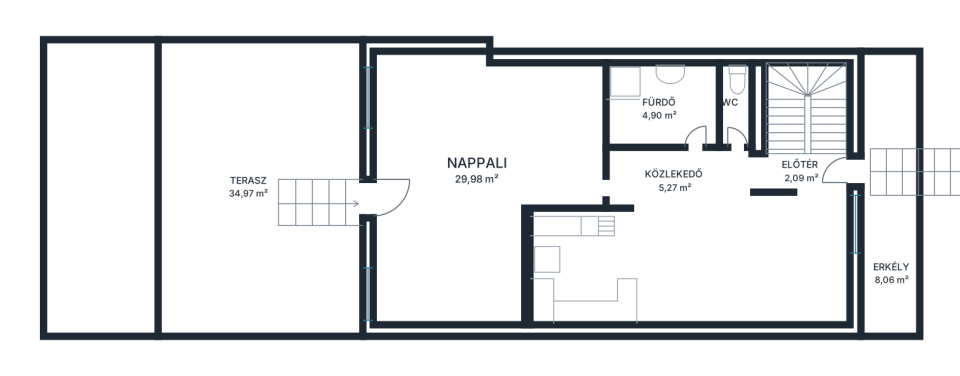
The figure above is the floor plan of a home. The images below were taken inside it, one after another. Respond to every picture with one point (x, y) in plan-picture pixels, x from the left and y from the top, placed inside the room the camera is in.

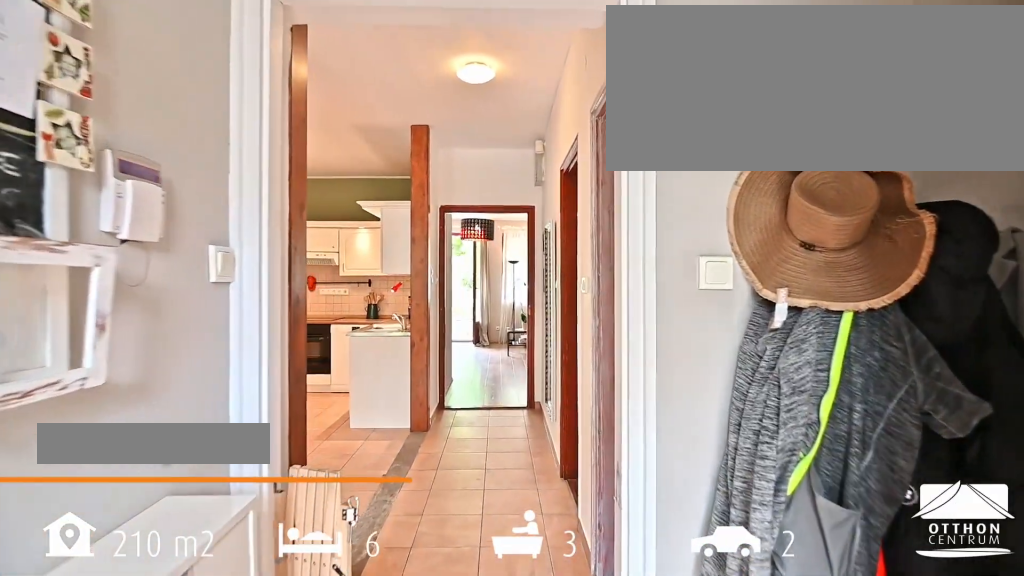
(804, 168)
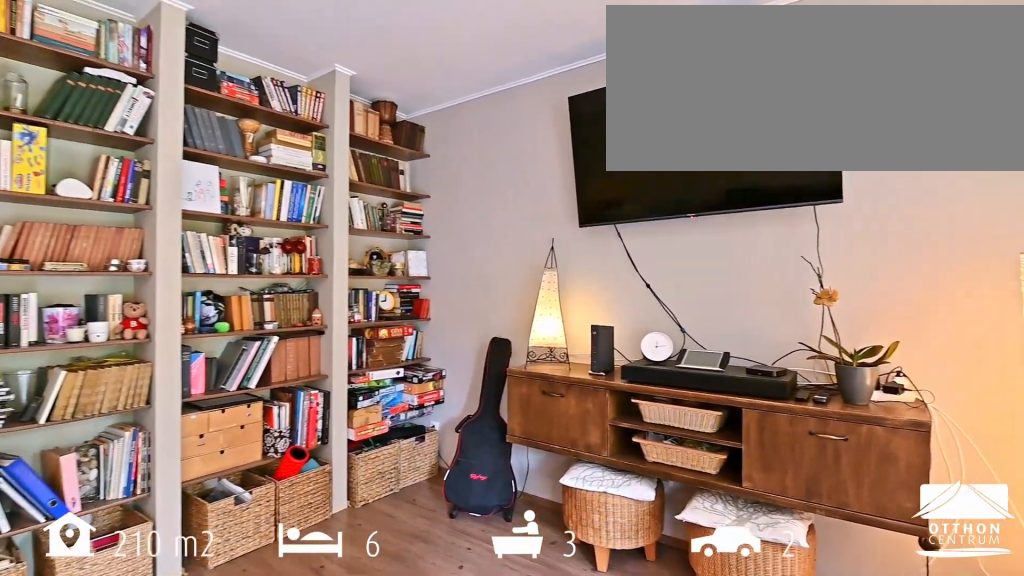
(478, 168)
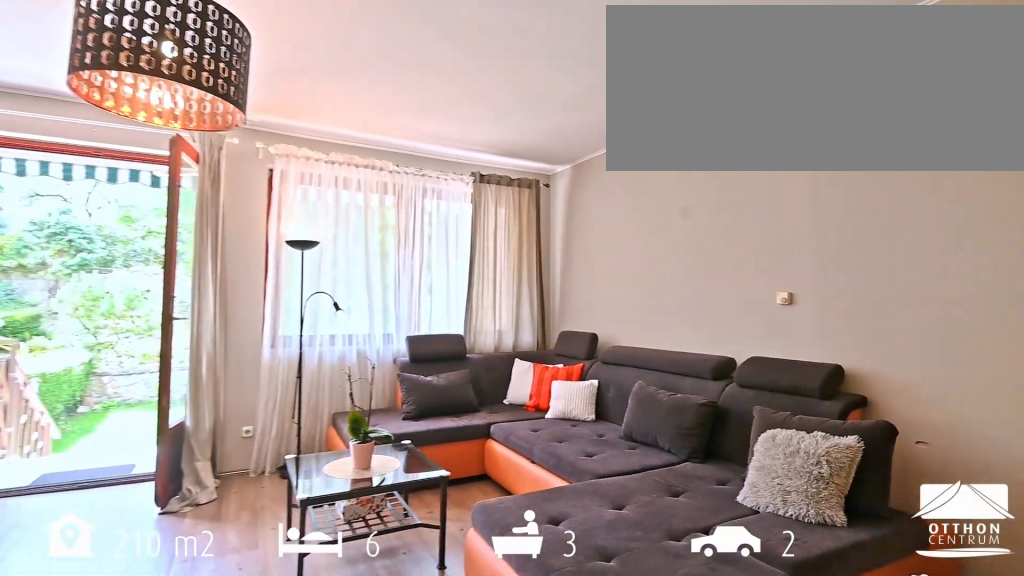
(476, 162)
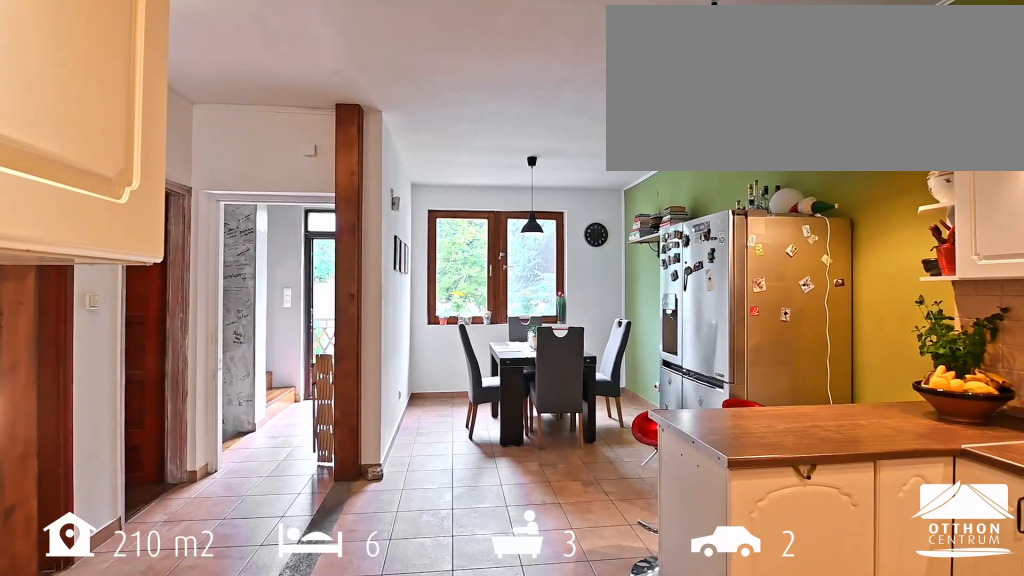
(706, 254)
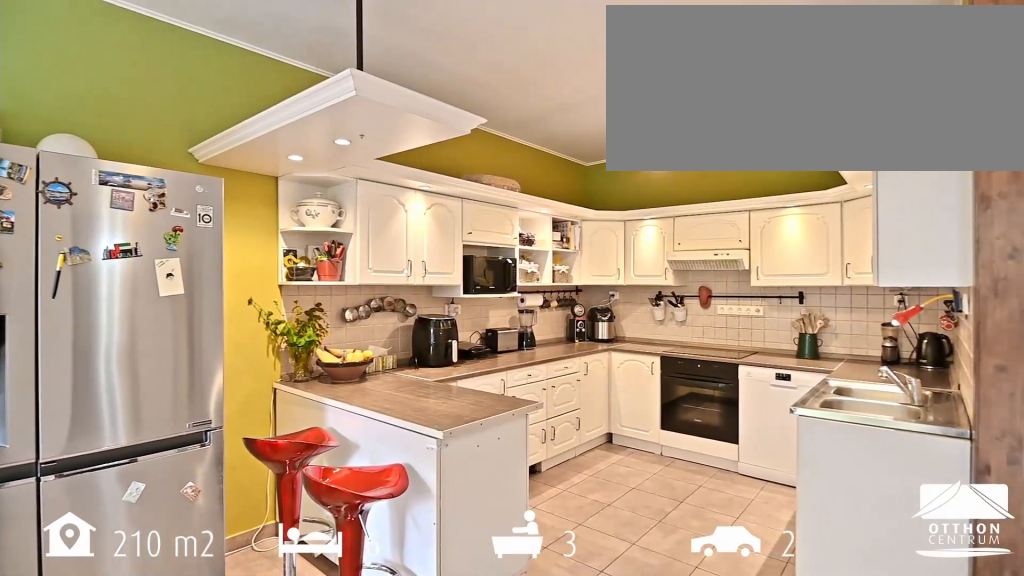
(706, 254)
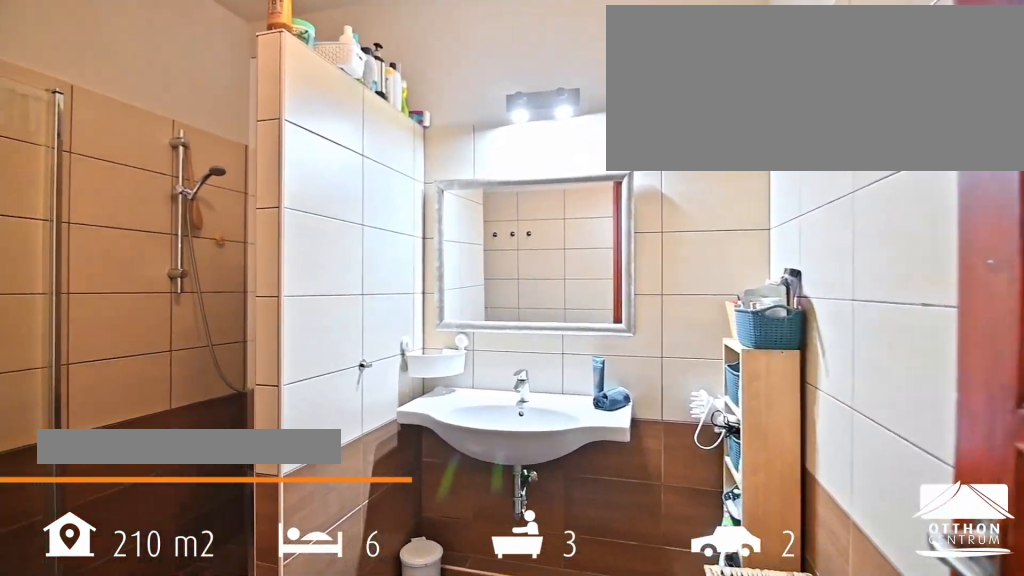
(658, 109)
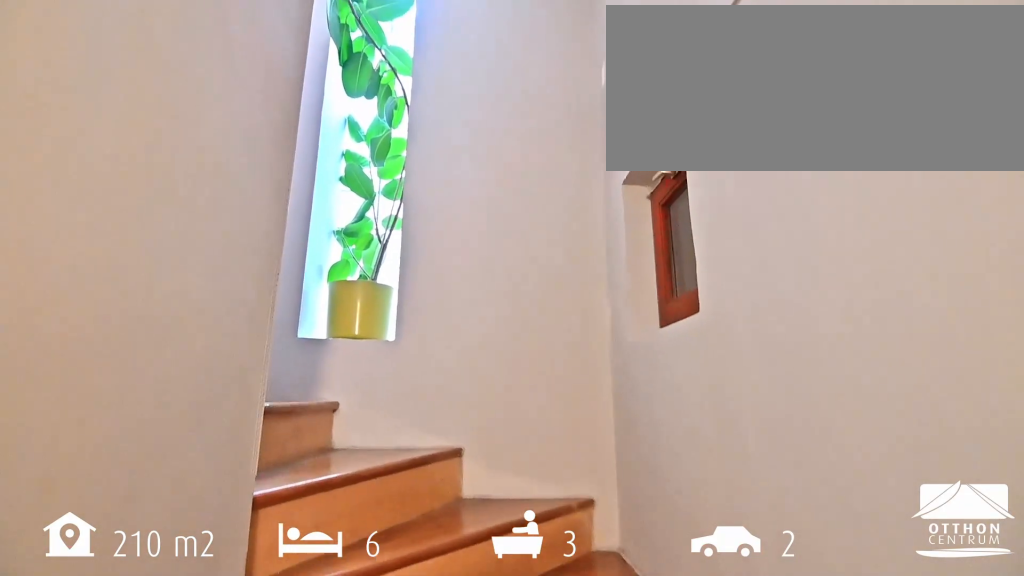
(806, 104)
